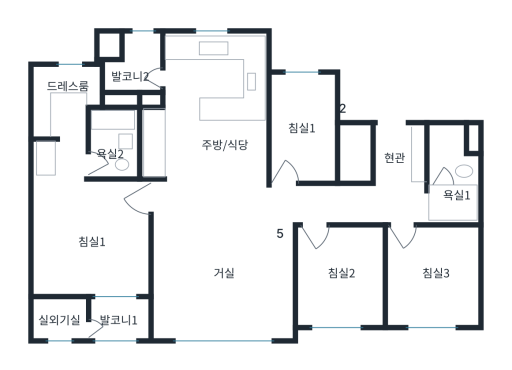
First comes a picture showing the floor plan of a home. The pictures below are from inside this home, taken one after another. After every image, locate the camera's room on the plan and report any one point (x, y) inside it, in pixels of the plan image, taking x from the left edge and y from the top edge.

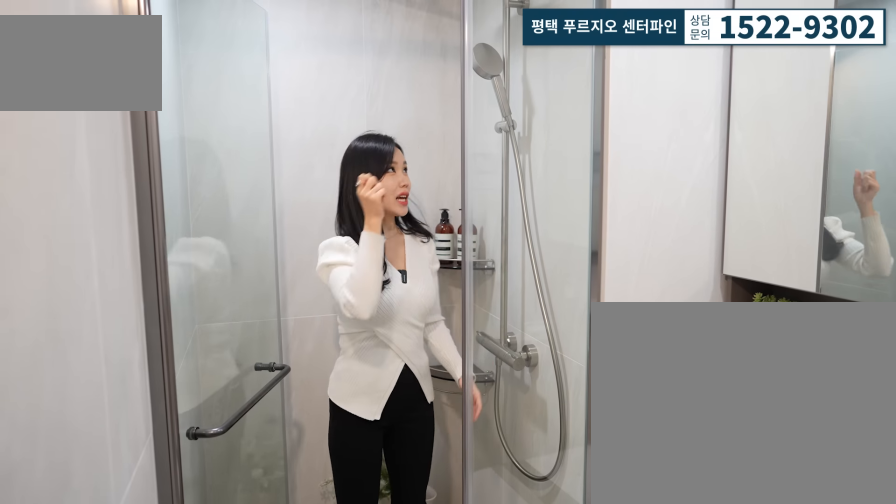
(463, 203)
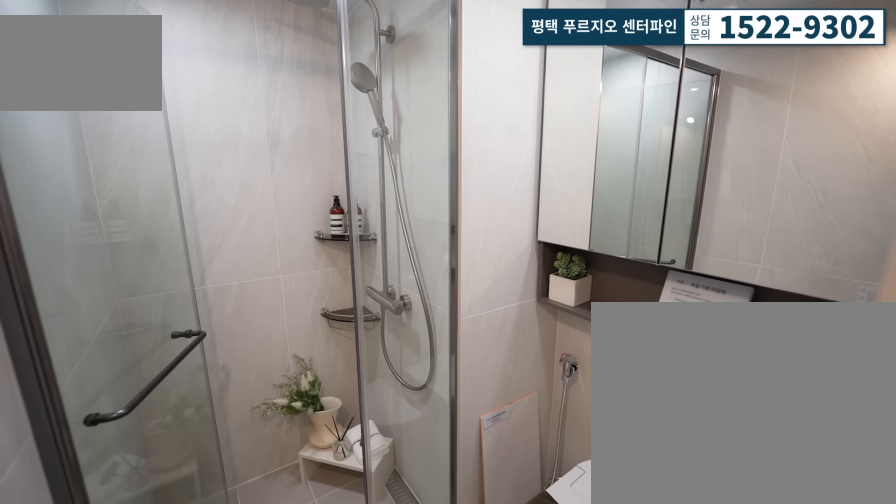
(444, 190)
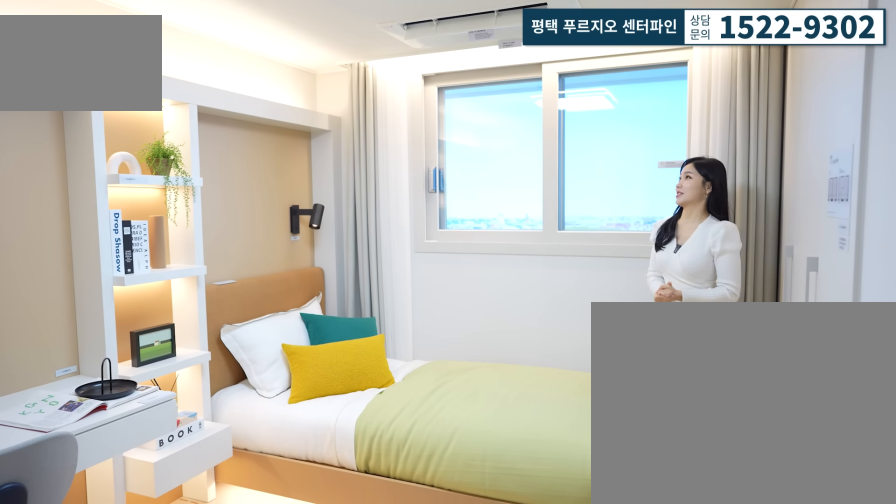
(434, 278)
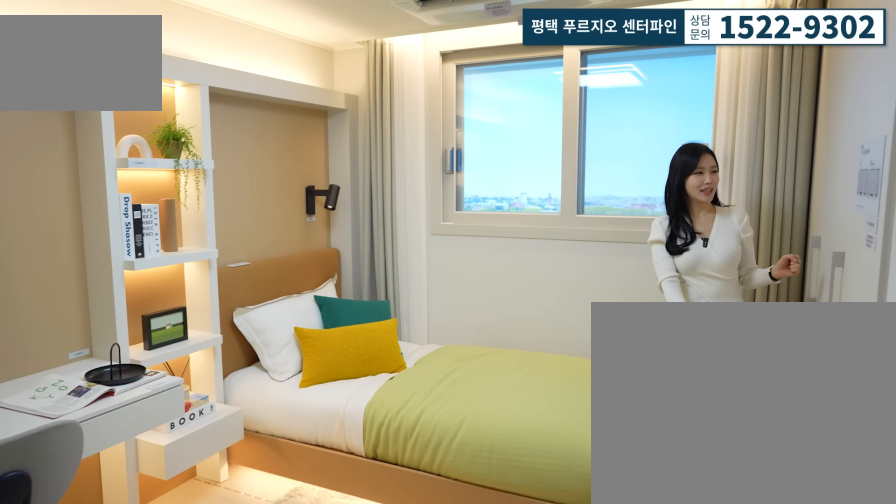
(434, 278)
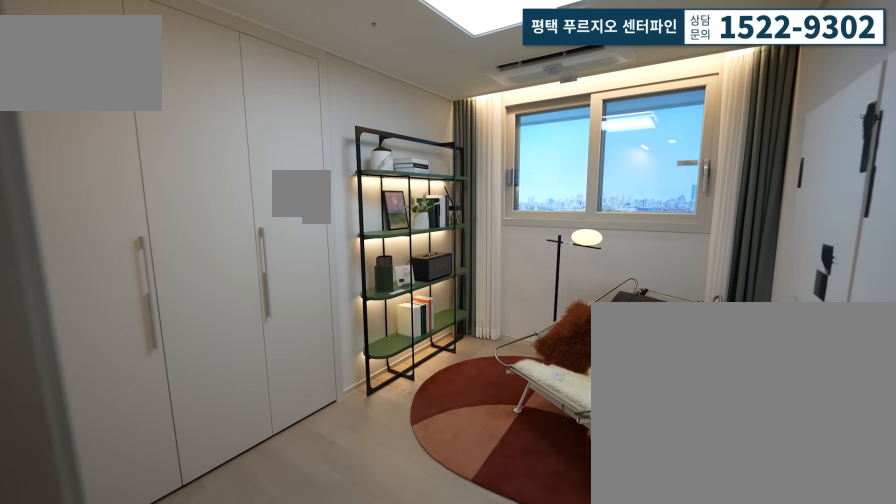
(343, 288)
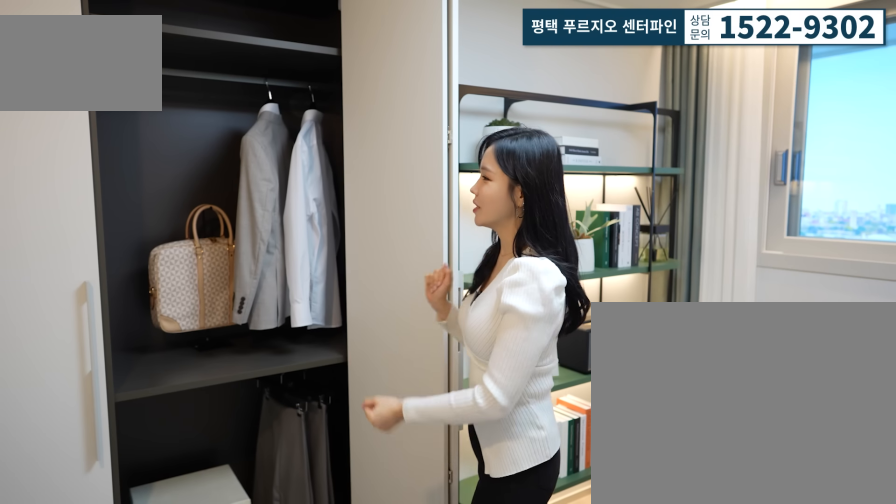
(343, 288)
